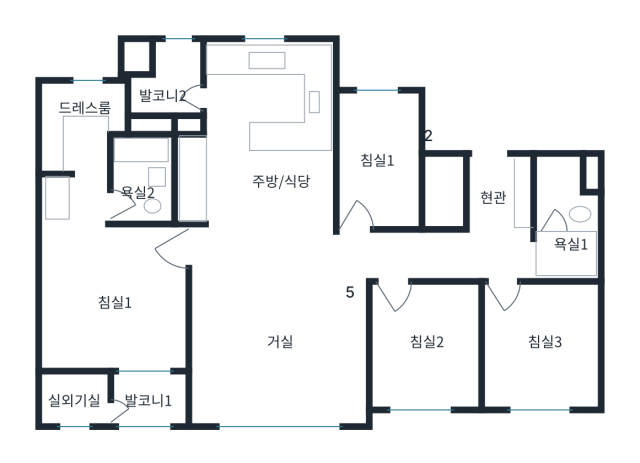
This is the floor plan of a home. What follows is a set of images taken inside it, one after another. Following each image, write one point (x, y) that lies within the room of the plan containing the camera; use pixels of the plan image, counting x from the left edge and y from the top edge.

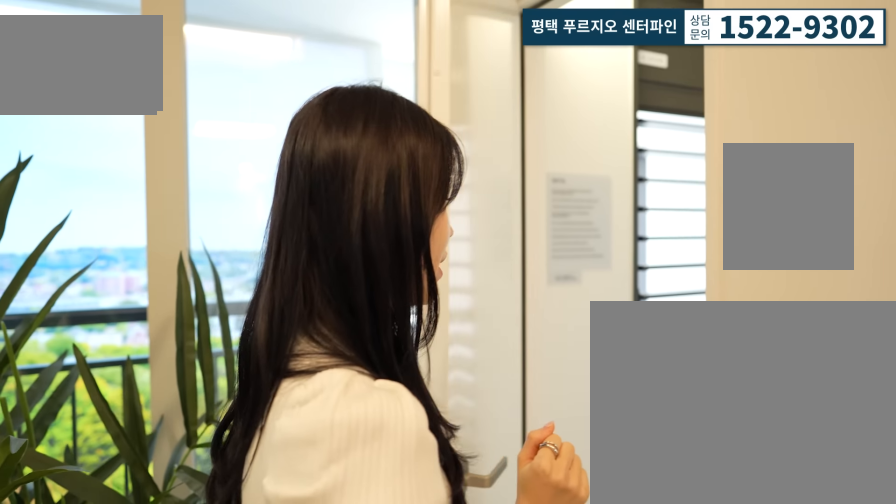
(140, 391)
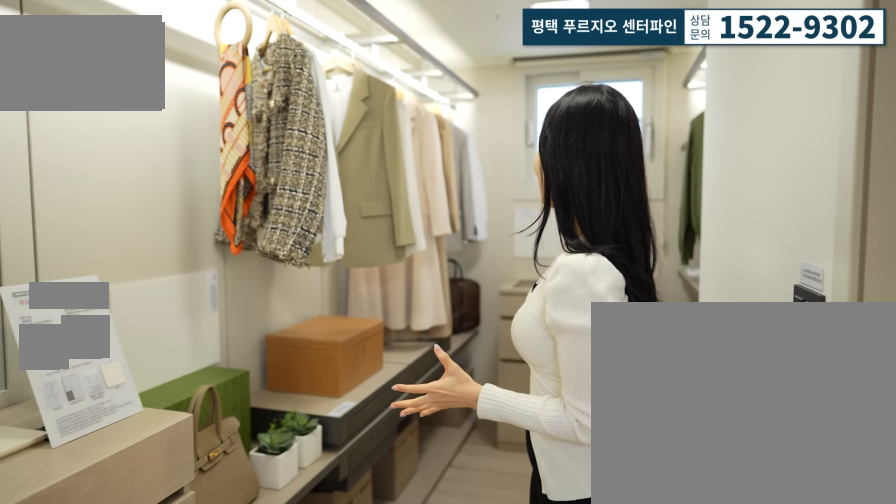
(77, 137)
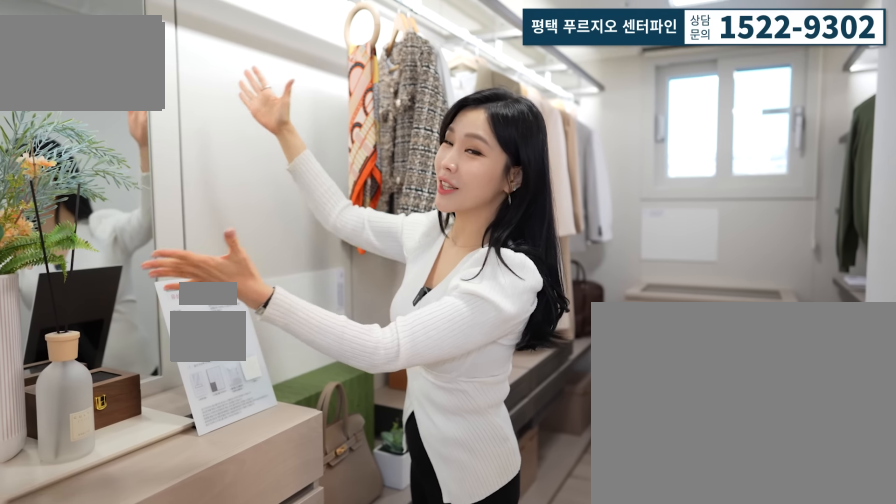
(84, 148)
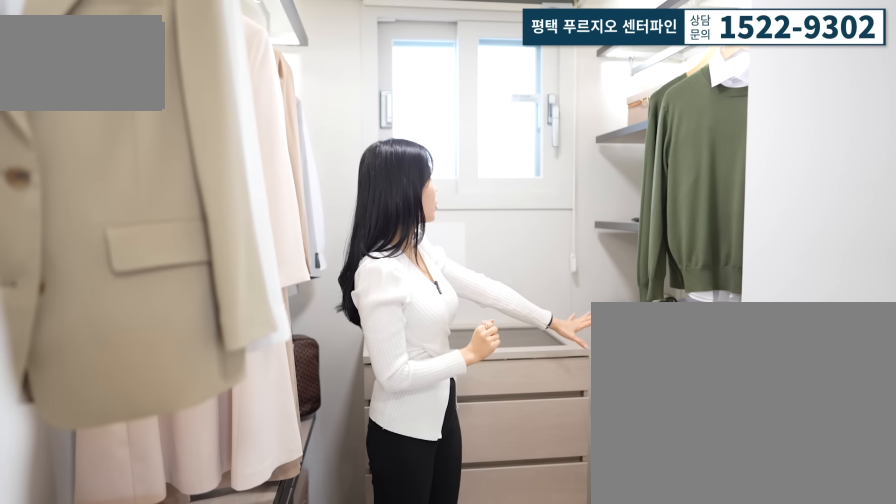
(83, 148)
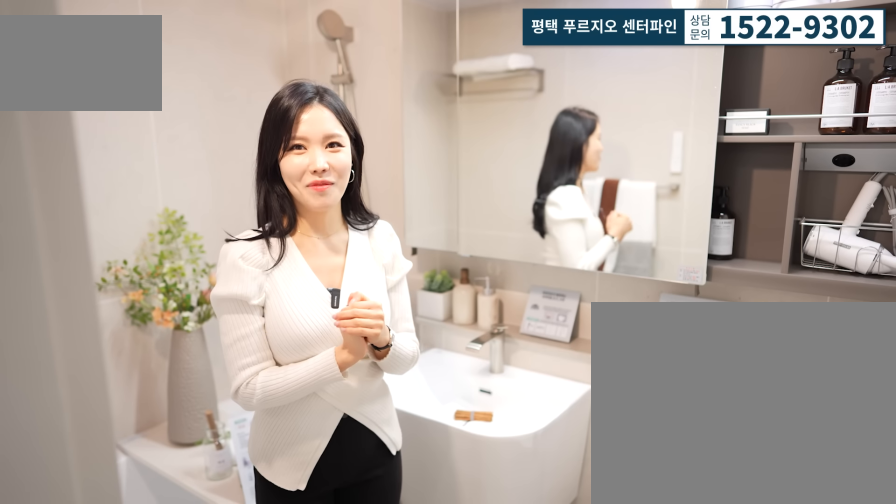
(140, 201)
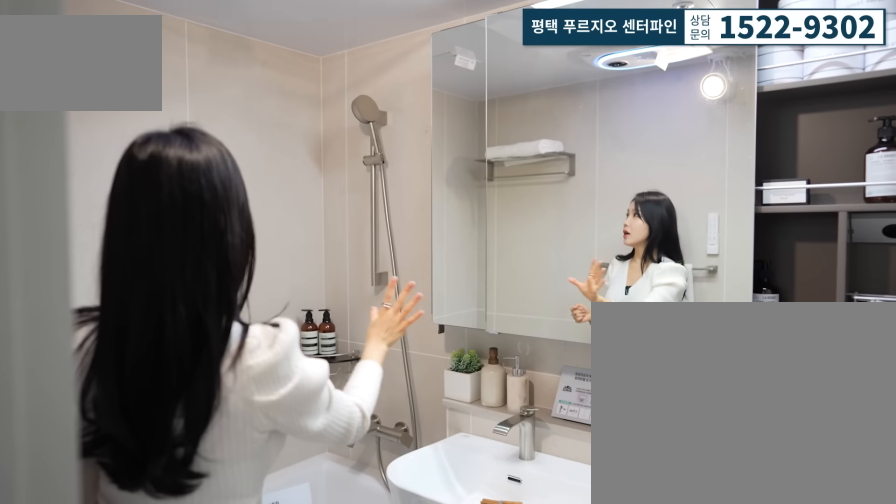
(159, 187)
